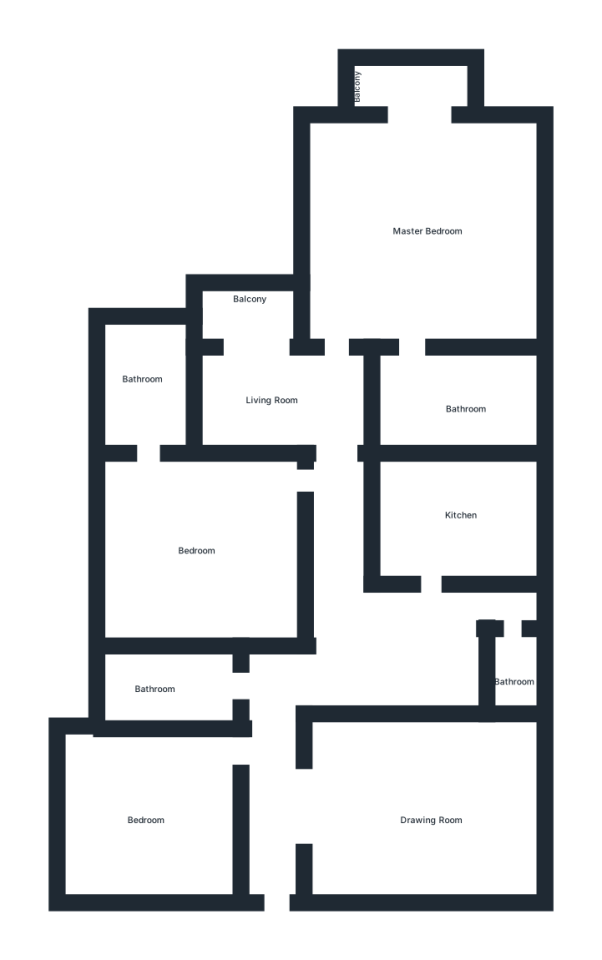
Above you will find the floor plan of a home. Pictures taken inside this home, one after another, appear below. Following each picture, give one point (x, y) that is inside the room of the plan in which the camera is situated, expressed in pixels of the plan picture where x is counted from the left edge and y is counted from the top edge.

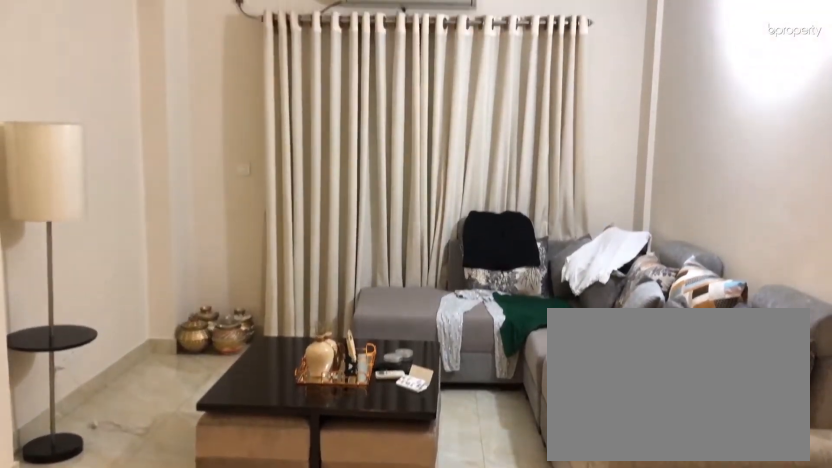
(415, 807)
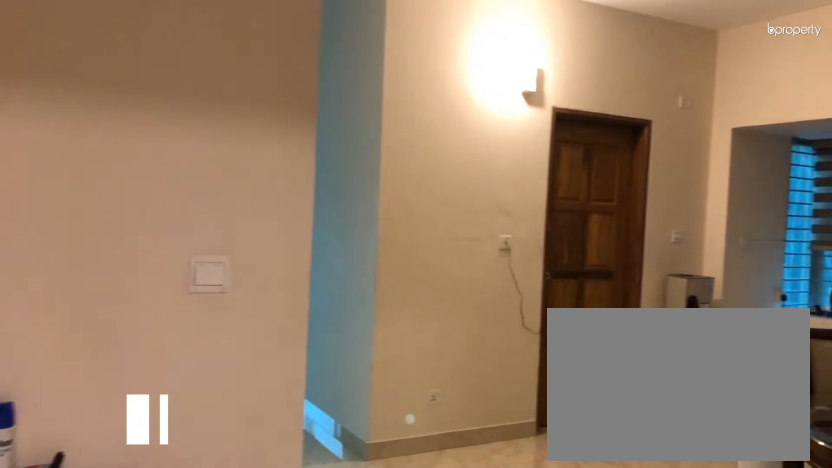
(362, 680)
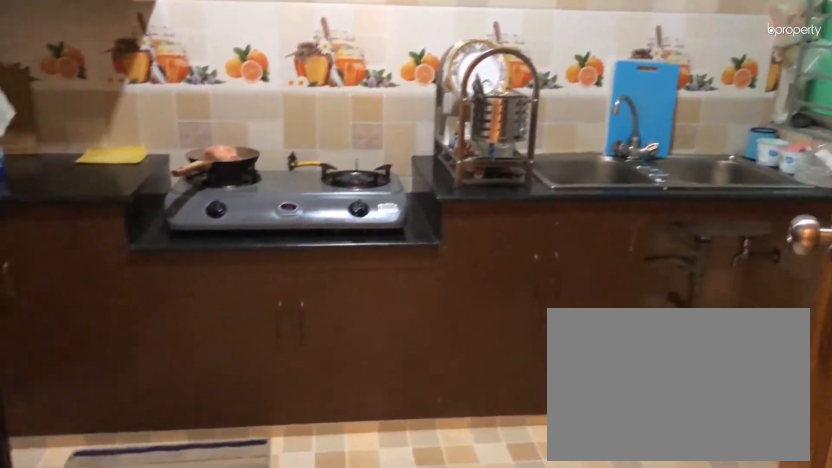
(448, 511)
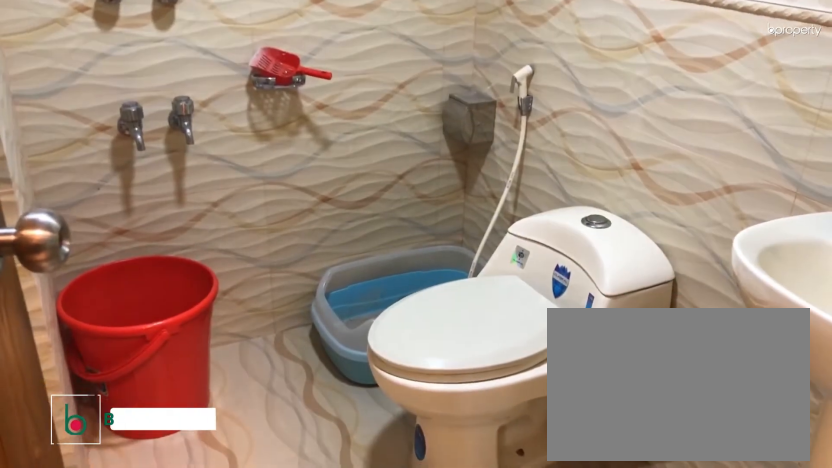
(160, 692)
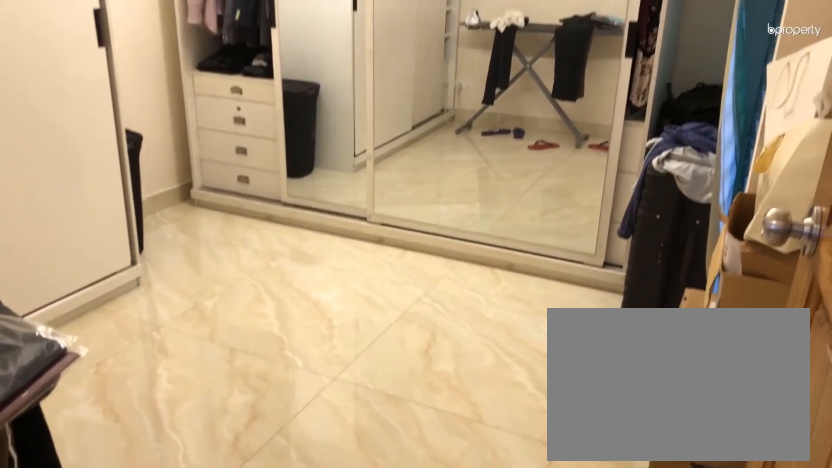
(164, 806)
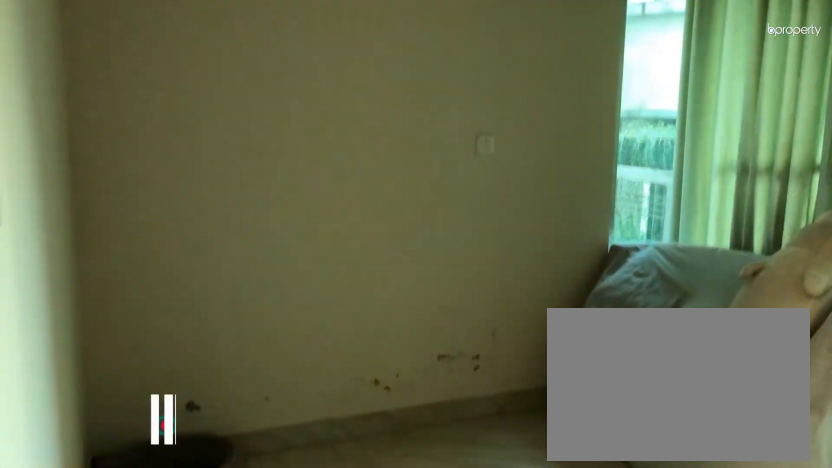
(259, 390)
